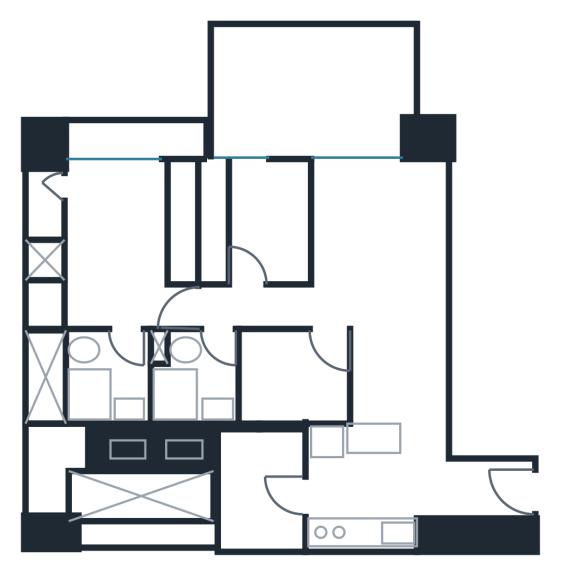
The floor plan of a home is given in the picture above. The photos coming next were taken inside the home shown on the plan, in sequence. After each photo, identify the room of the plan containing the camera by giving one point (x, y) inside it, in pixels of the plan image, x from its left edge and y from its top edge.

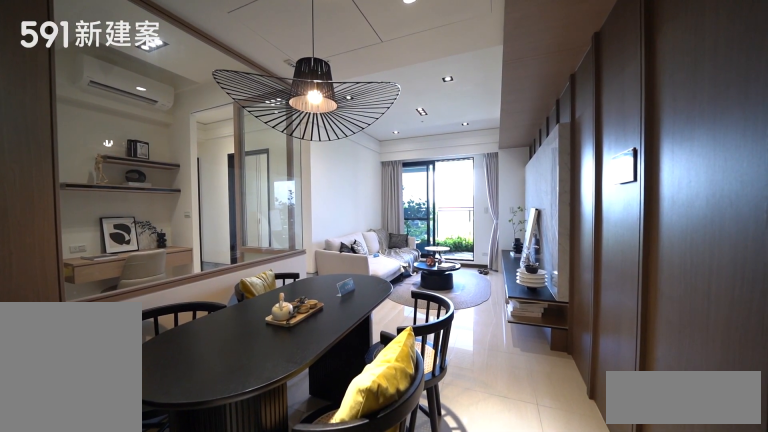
(397, 373)
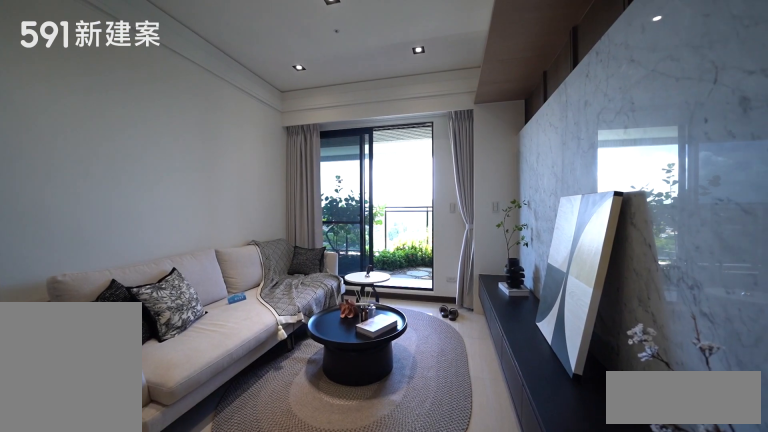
(380, 236)
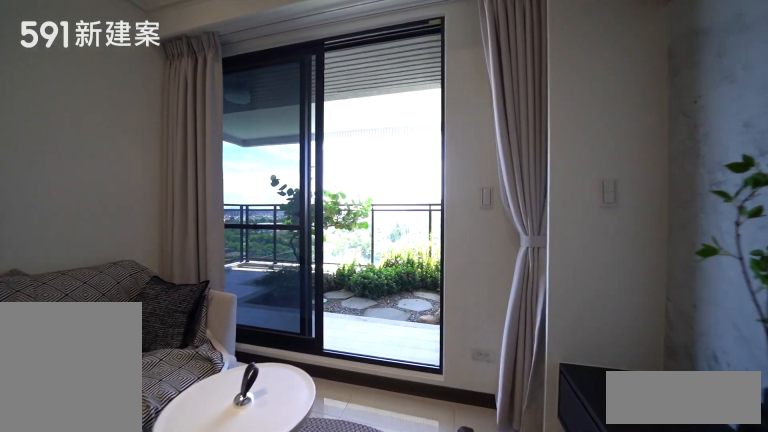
(380, 236)
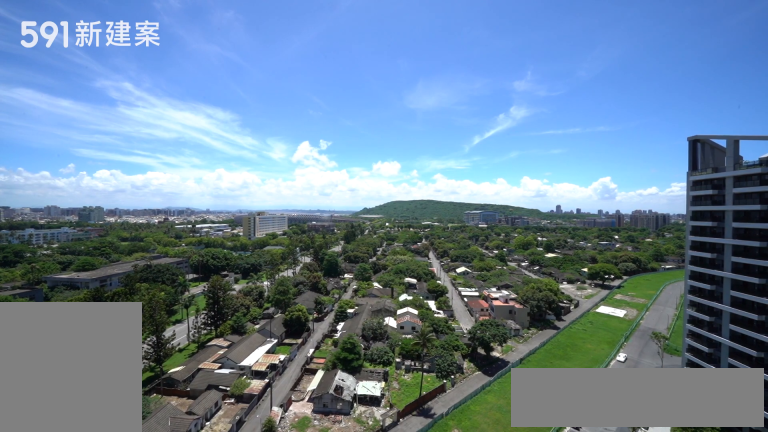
(315, 90)
